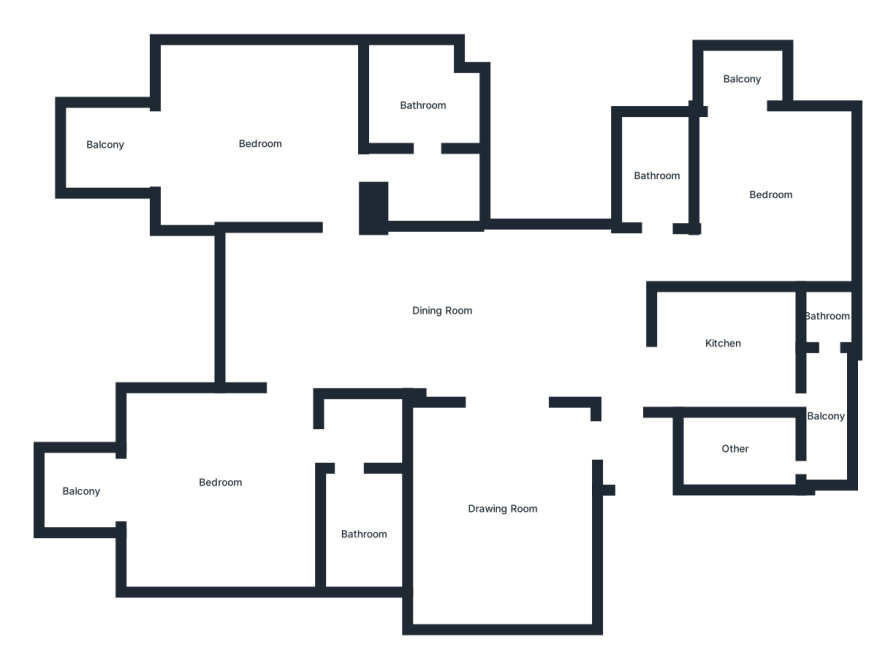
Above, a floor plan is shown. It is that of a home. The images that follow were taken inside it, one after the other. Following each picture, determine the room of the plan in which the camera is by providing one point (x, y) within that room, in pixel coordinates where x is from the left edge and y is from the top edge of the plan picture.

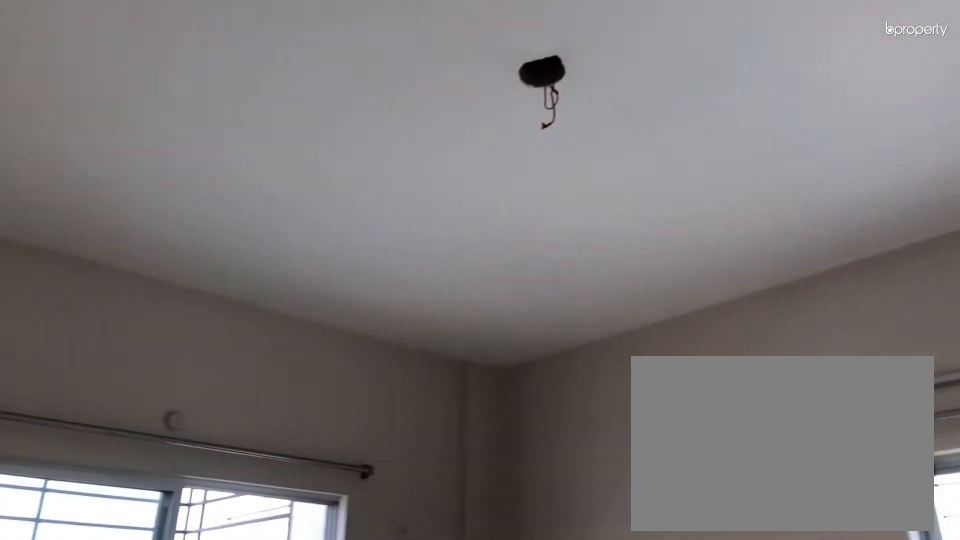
(259, 144)
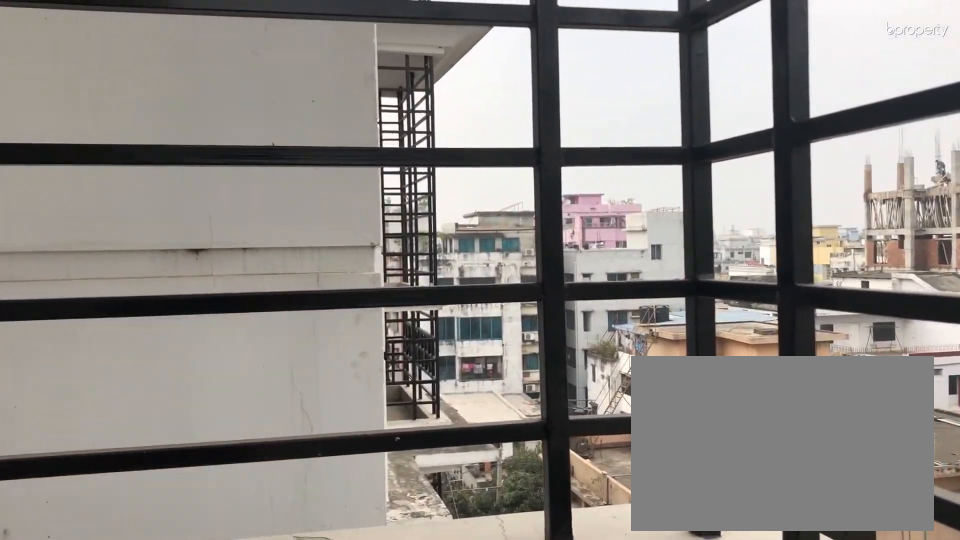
(108, 144)
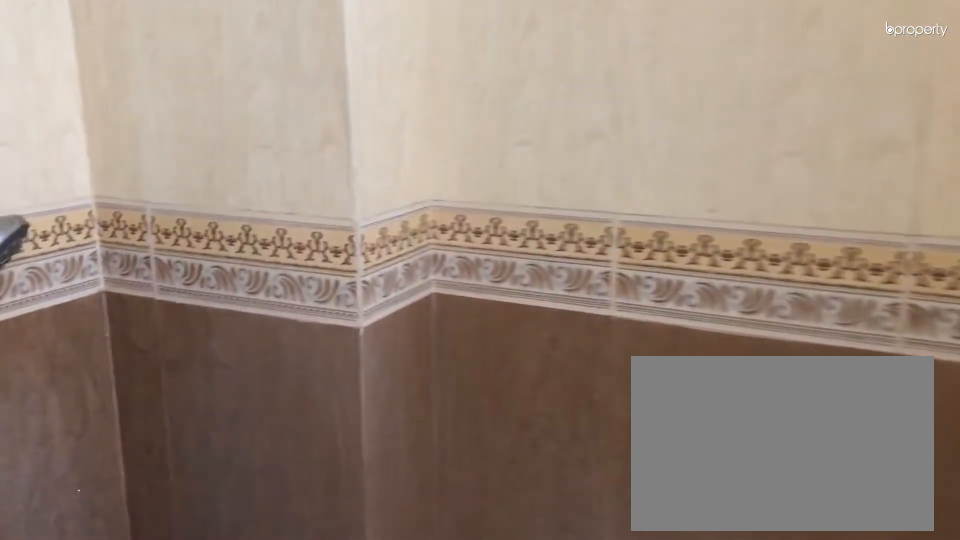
(421, 105)
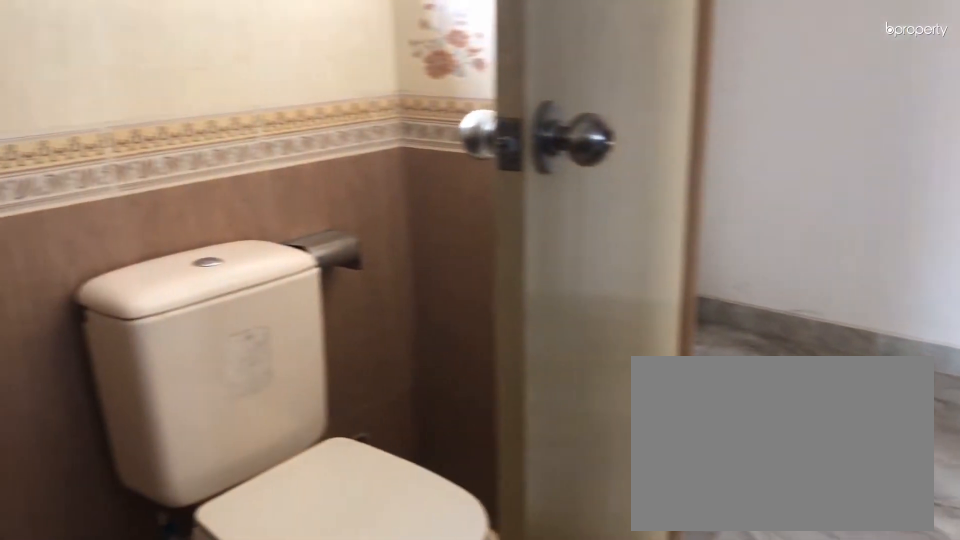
(421, 105)
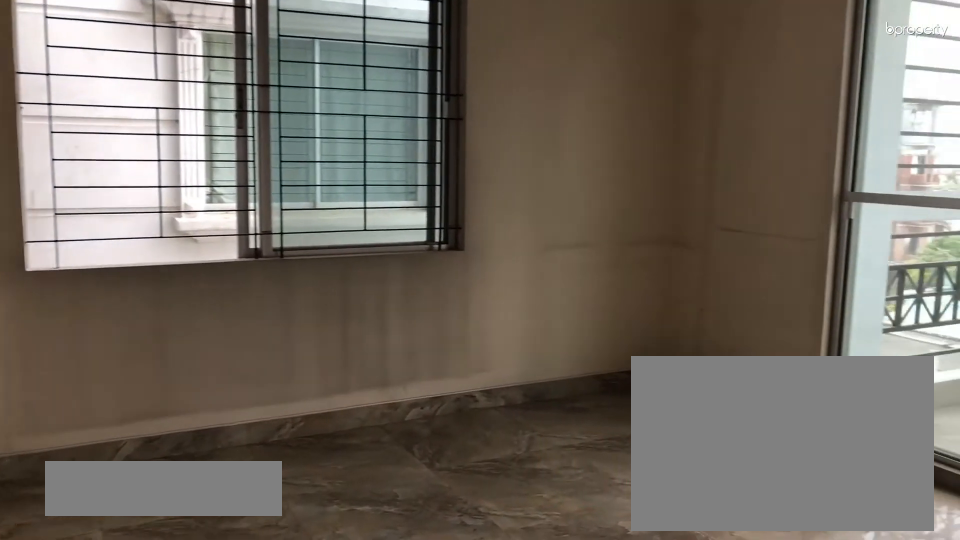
(220, 481)
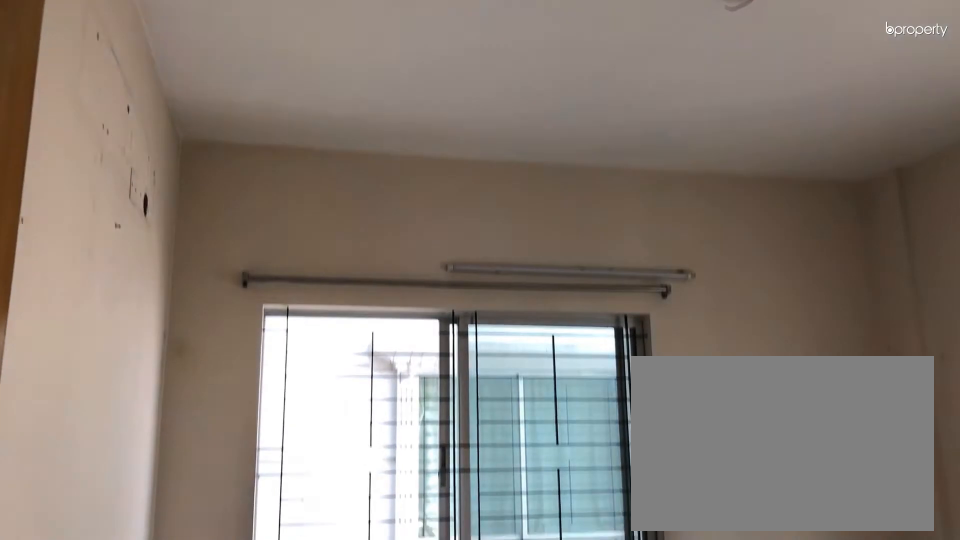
(220, 481)
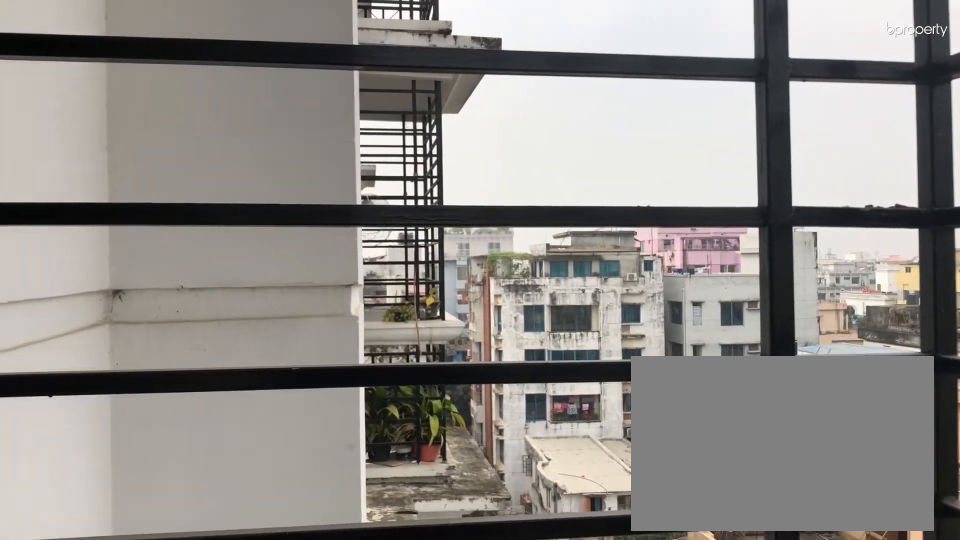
(80, 491)
